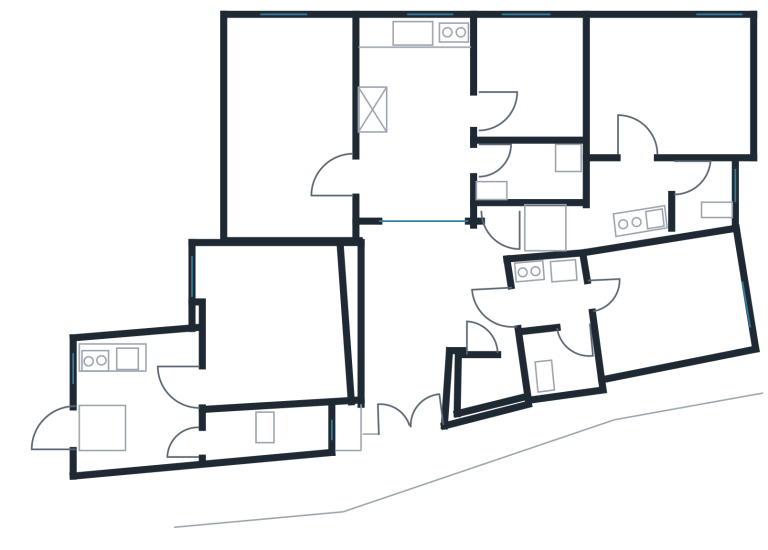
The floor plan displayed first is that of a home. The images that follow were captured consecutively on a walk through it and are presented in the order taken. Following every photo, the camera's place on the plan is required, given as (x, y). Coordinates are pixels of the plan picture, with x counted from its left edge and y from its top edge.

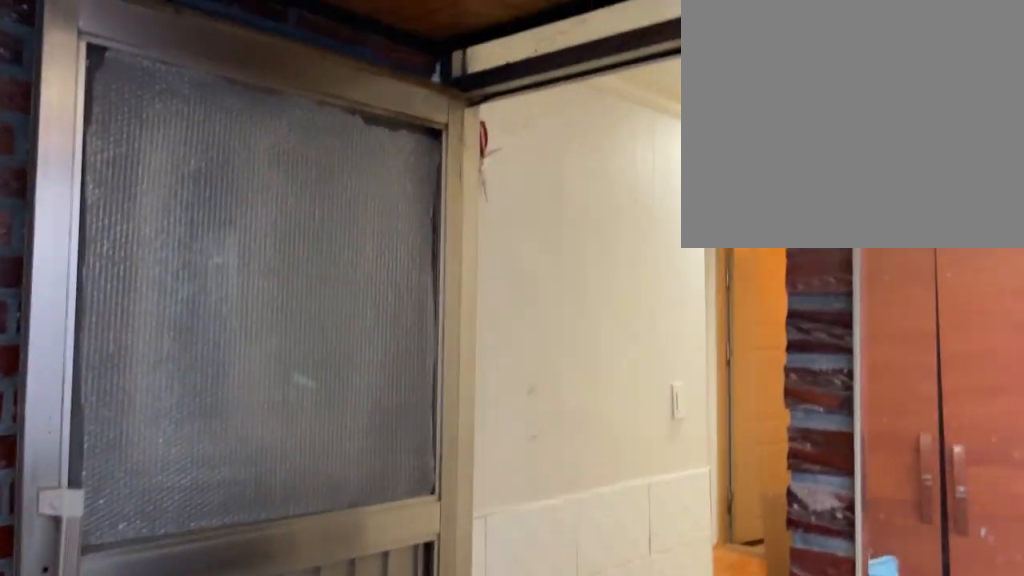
(455, 261)
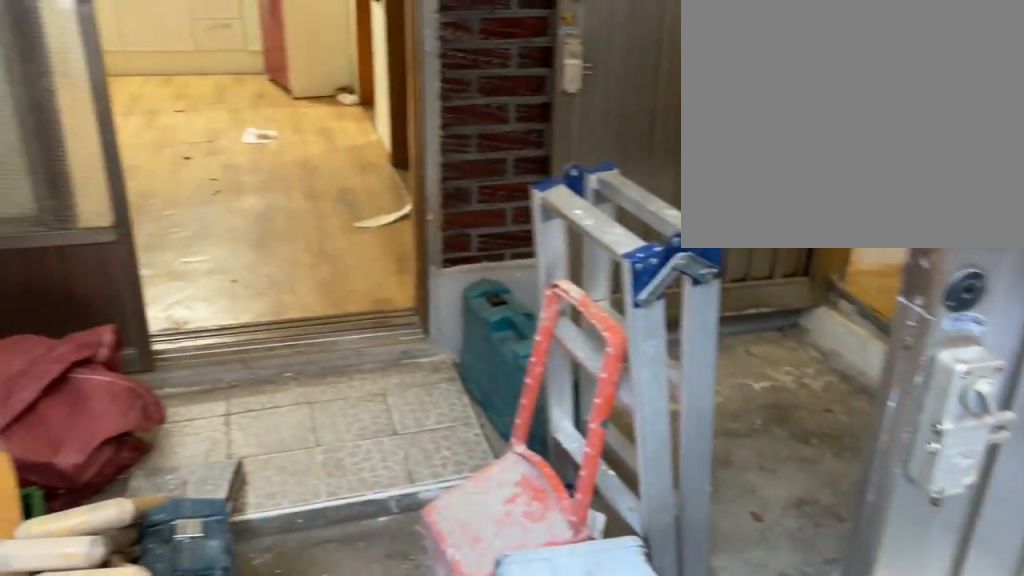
(457, 294)
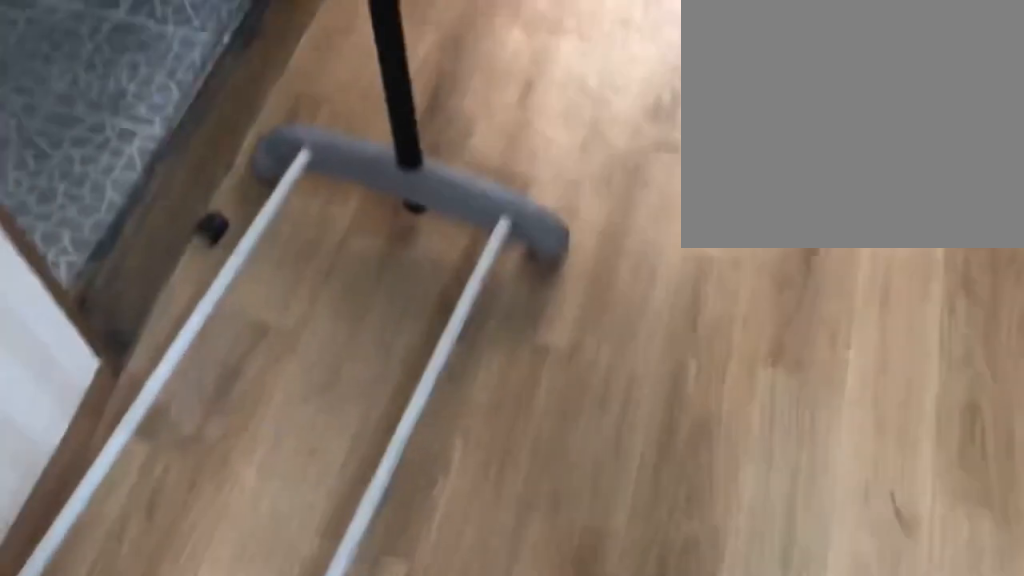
(437, 150)
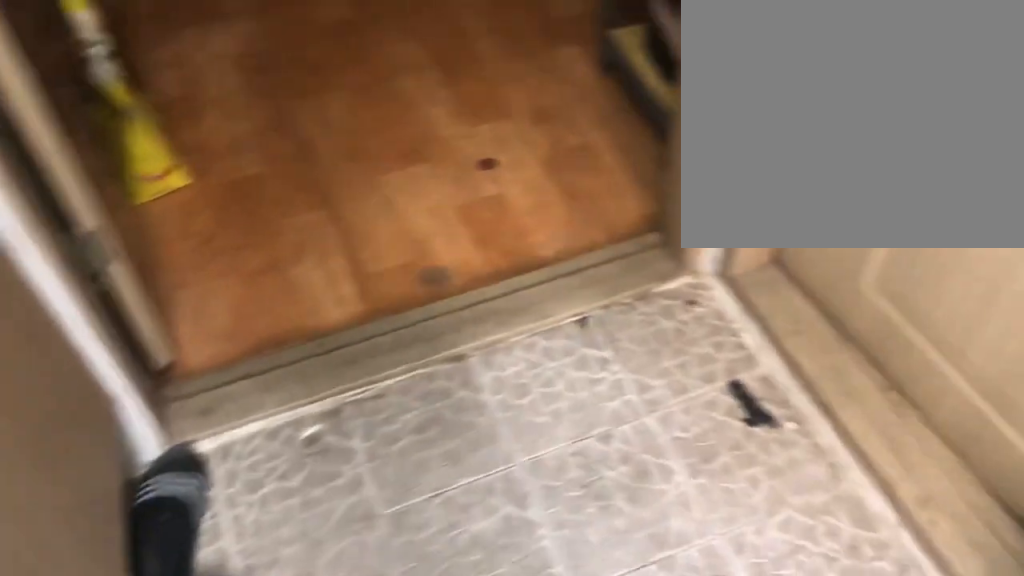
(559, 305)
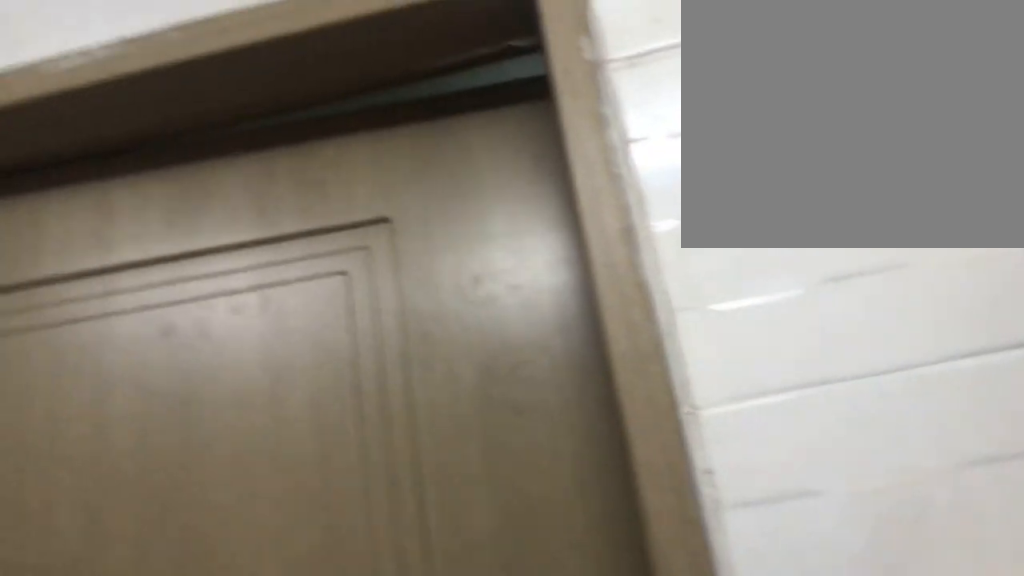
(551, 299)
